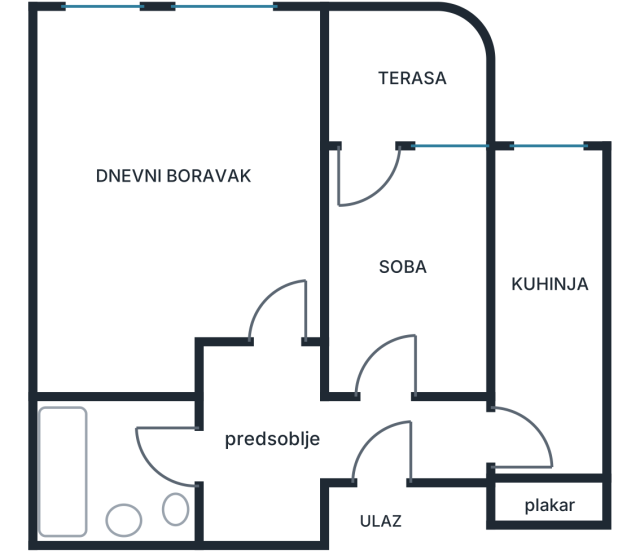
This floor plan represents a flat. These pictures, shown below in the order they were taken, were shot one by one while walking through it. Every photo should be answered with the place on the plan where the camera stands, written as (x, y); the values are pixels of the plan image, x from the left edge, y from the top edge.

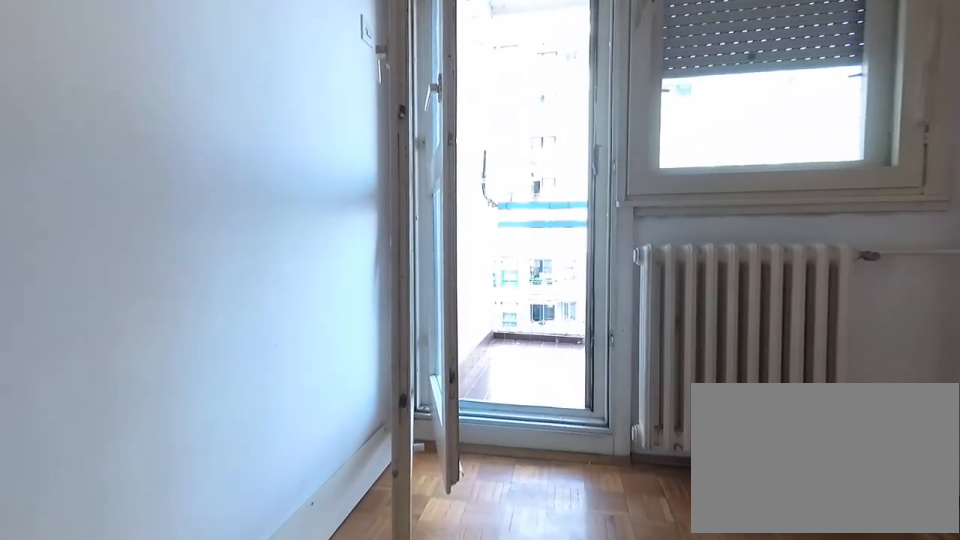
(380, 299)
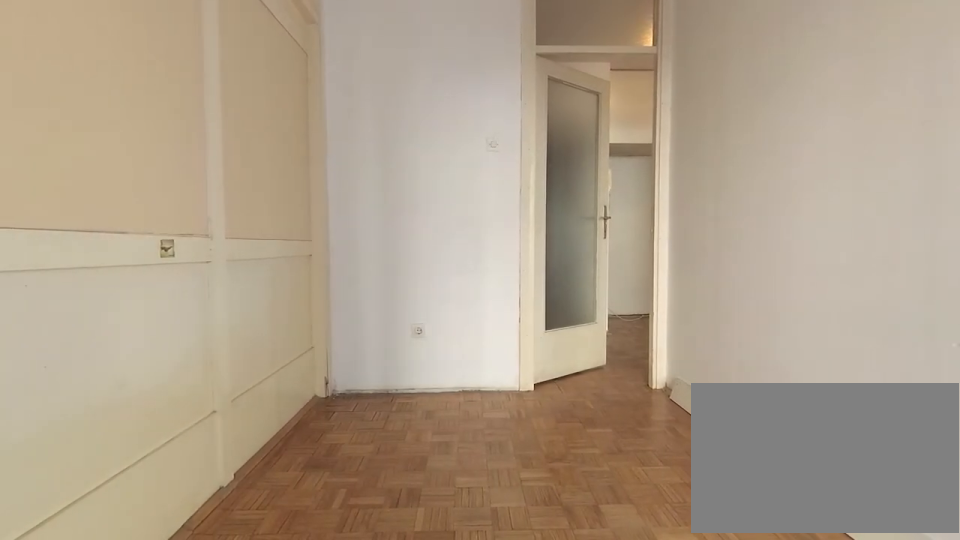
(380, 151)
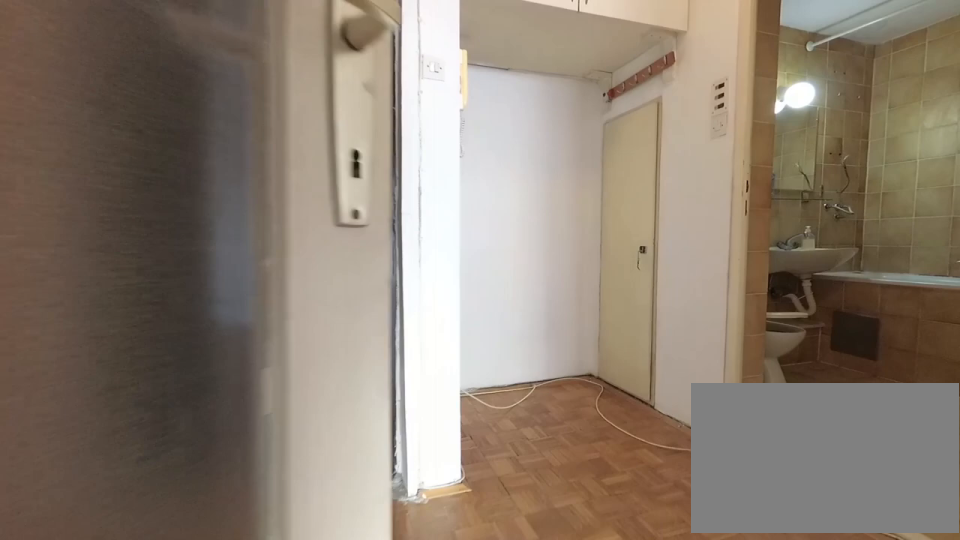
(388, 377)
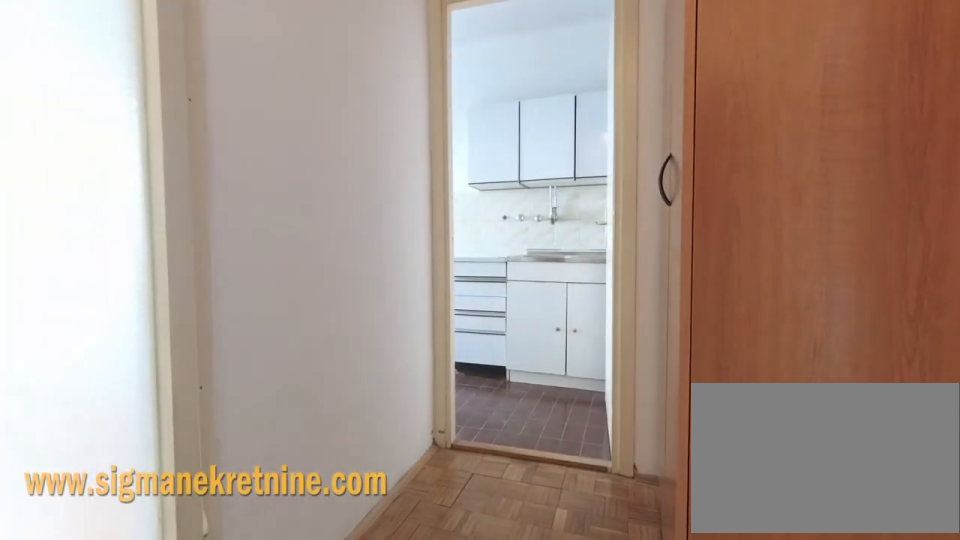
(366, 443)
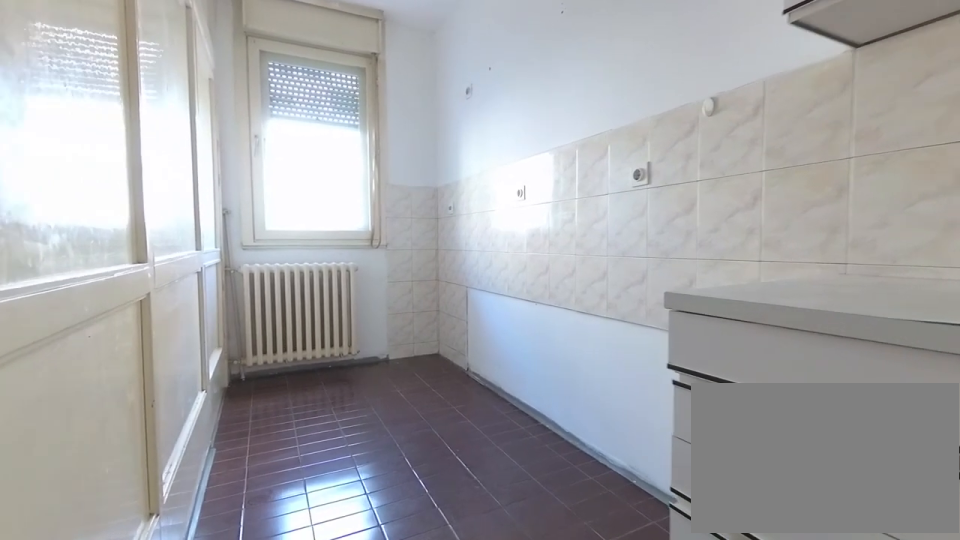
(545, 433)
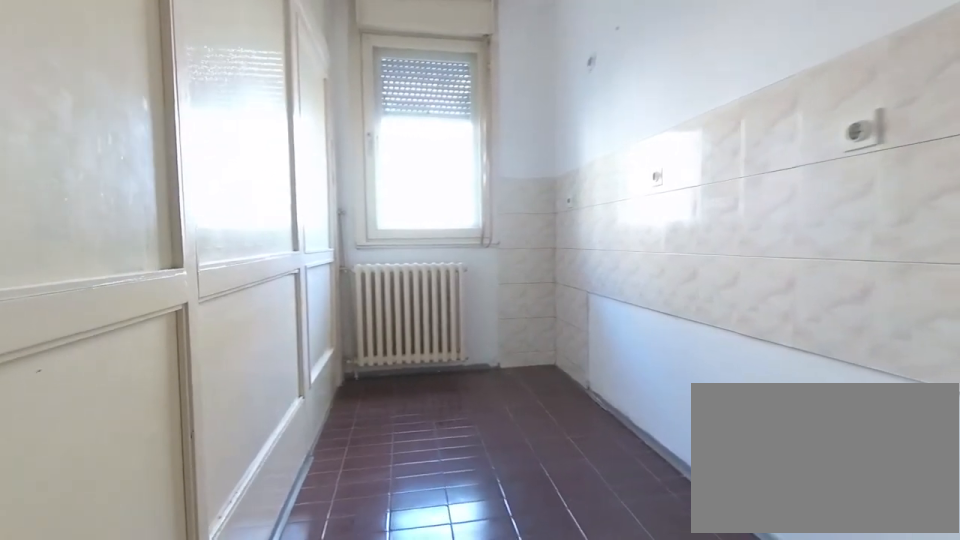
(546, 400)
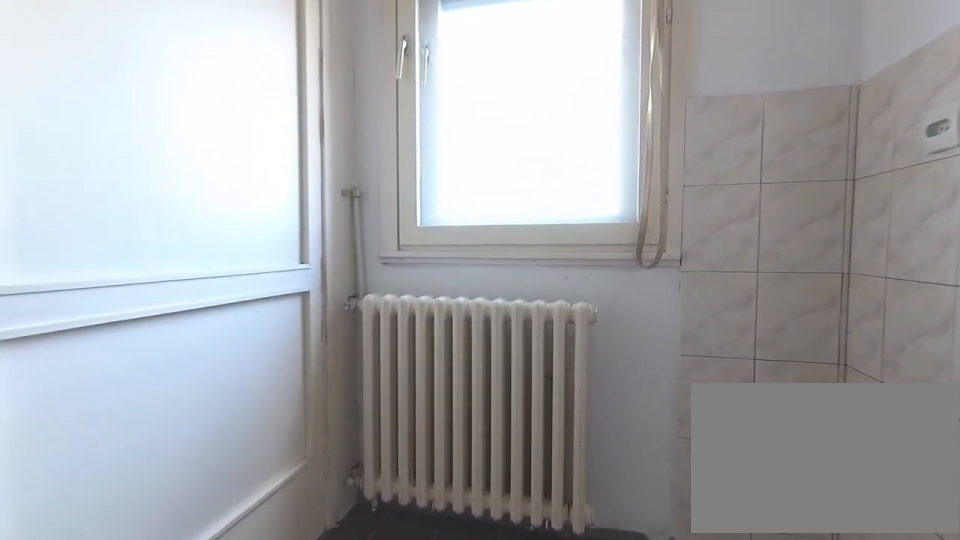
(546, 272)
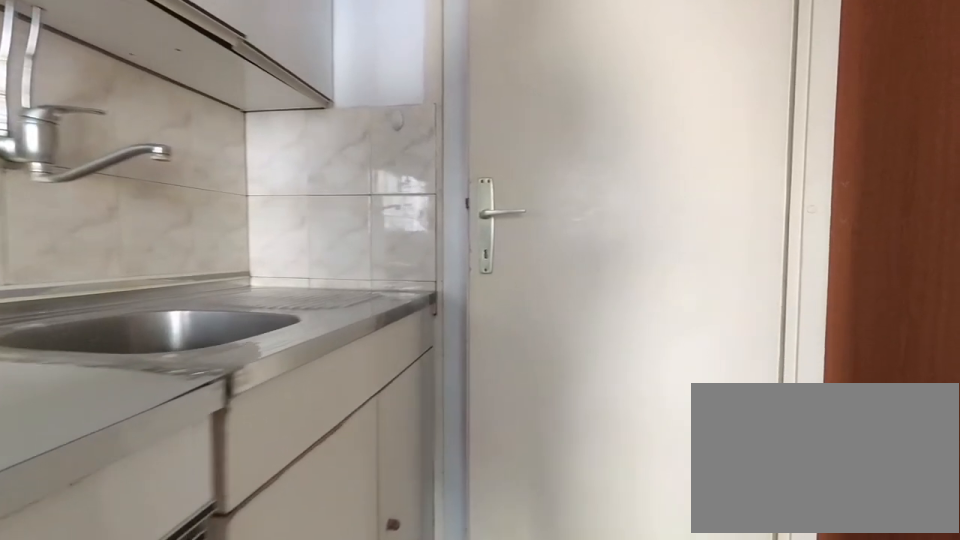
(545, 375)
